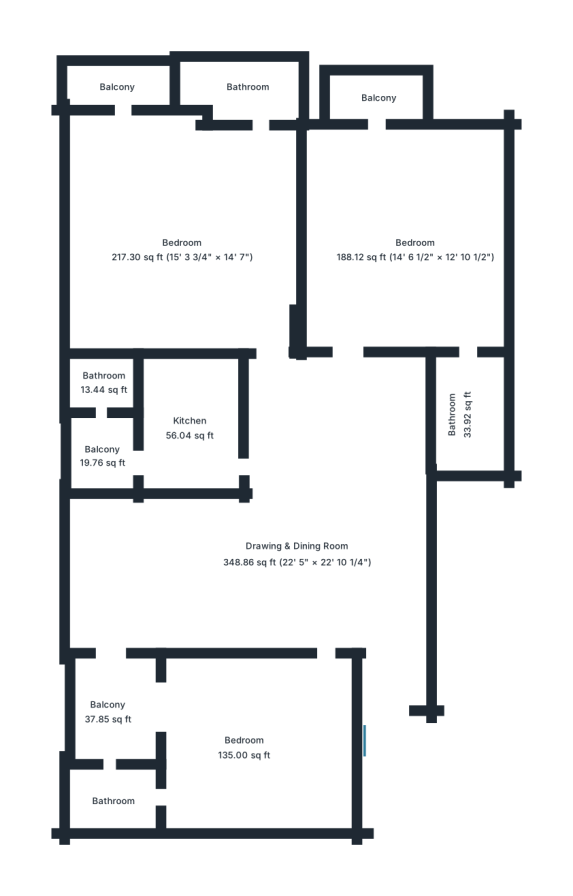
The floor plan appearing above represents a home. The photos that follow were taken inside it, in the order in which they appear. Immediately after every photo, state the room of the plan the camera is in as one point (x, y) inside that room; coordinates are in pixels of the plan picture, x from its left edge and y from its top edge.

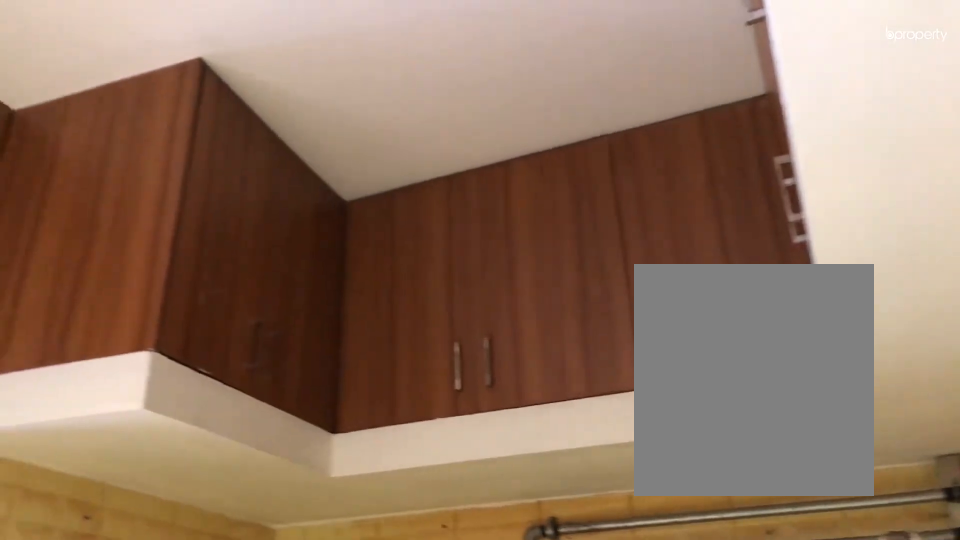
(188, 417)
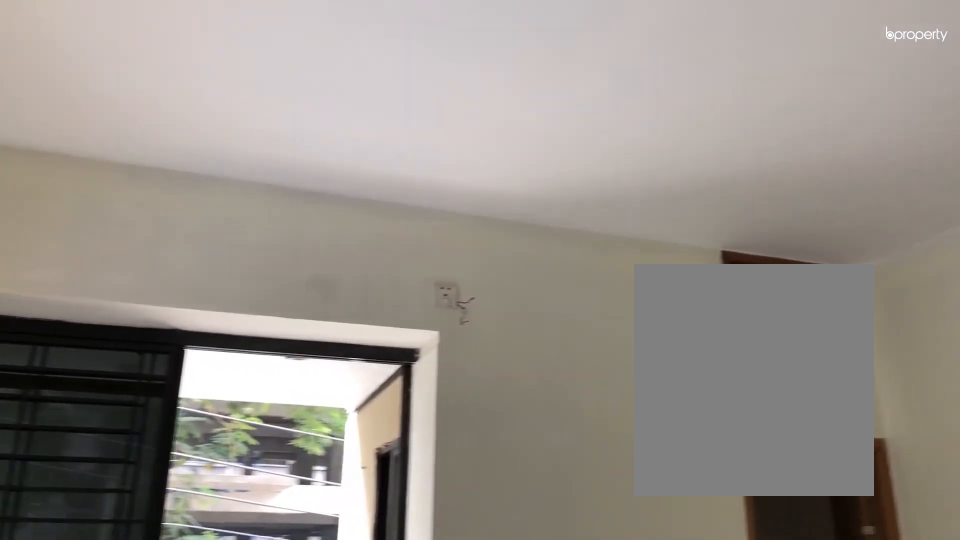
(180, 248)
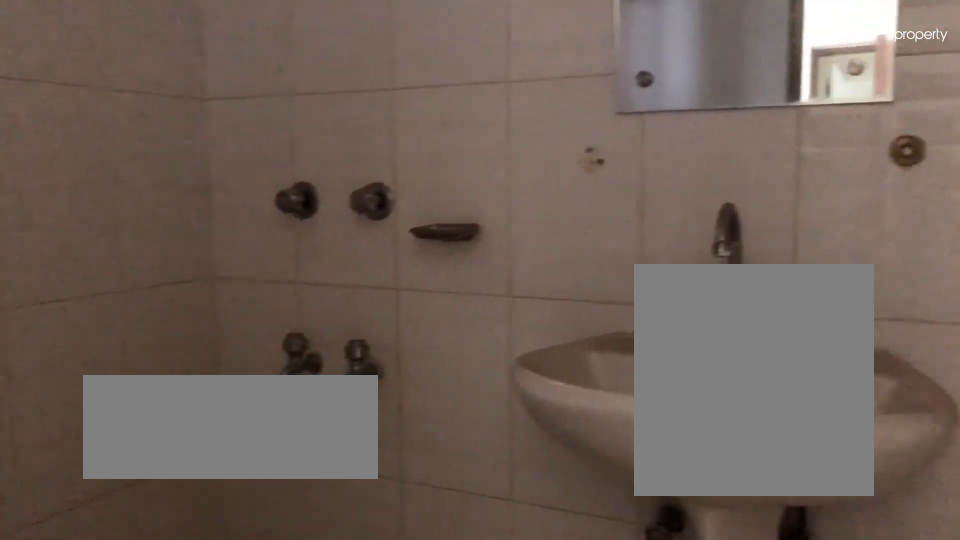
(248, 98)
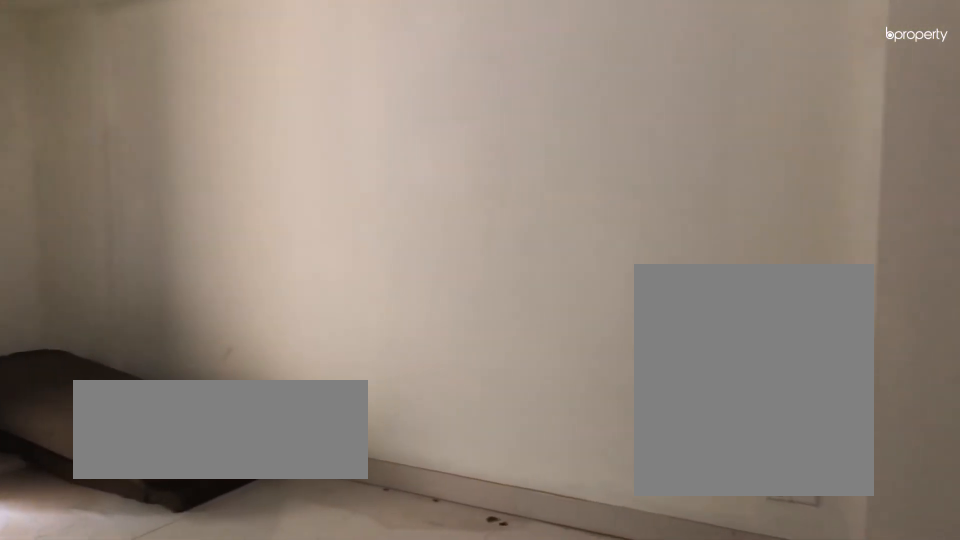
(415, 248)
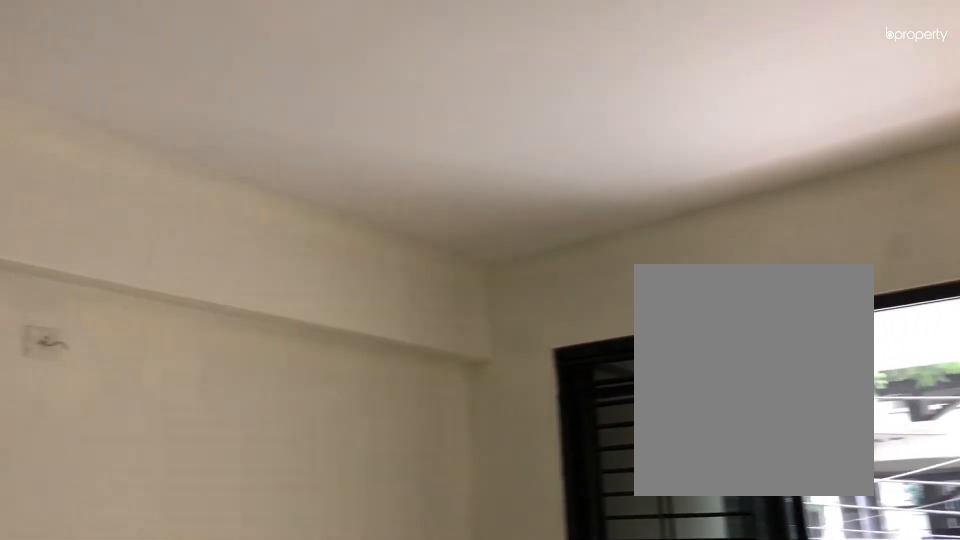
(415, 248)
